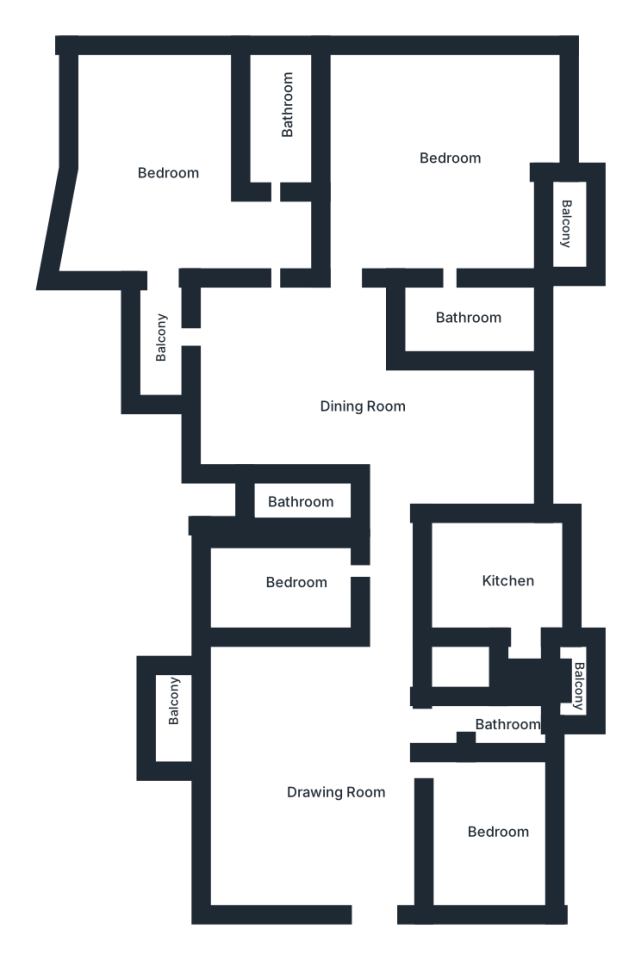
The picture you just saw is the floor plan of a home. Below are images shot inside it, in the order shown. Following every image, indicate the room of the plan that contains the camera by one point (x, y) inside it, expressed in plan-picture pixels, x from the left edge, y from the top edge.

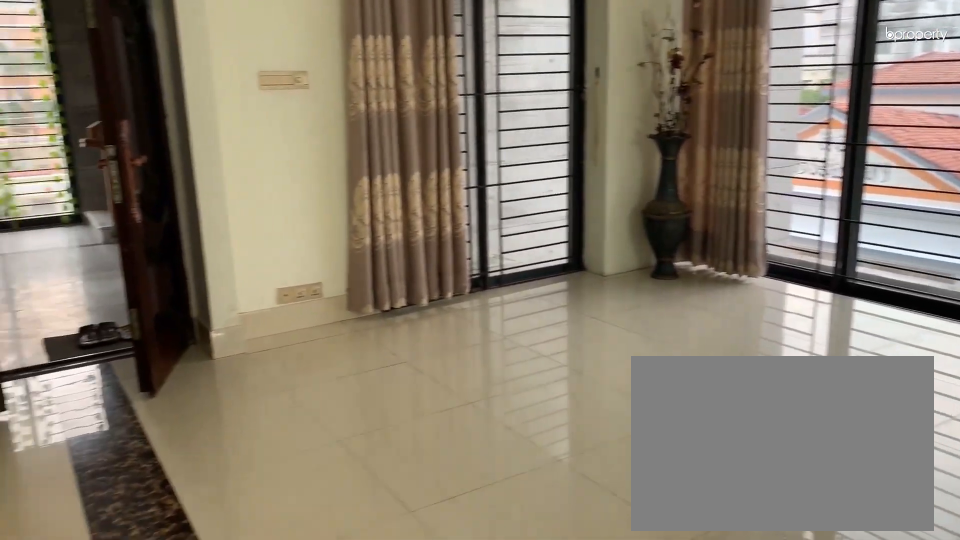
(340, 792)
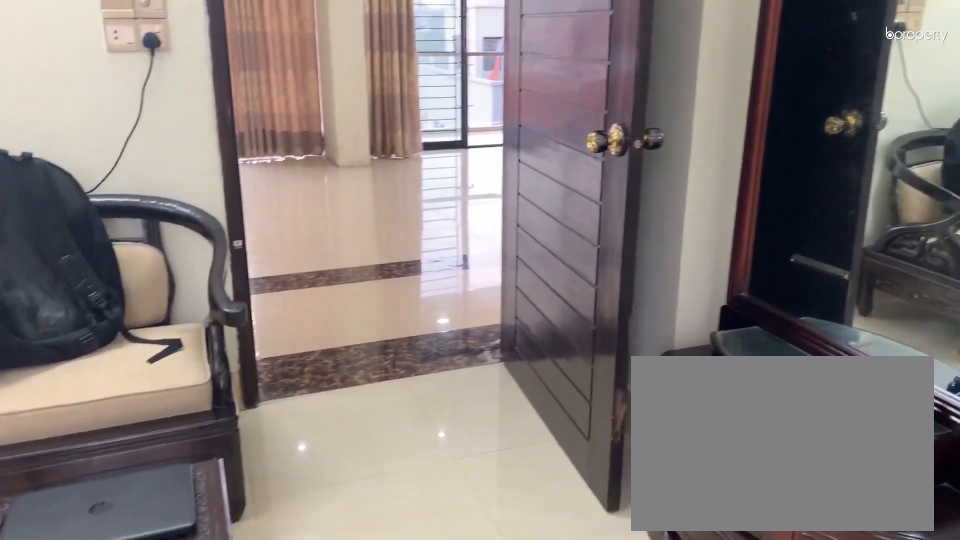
(499, 832)
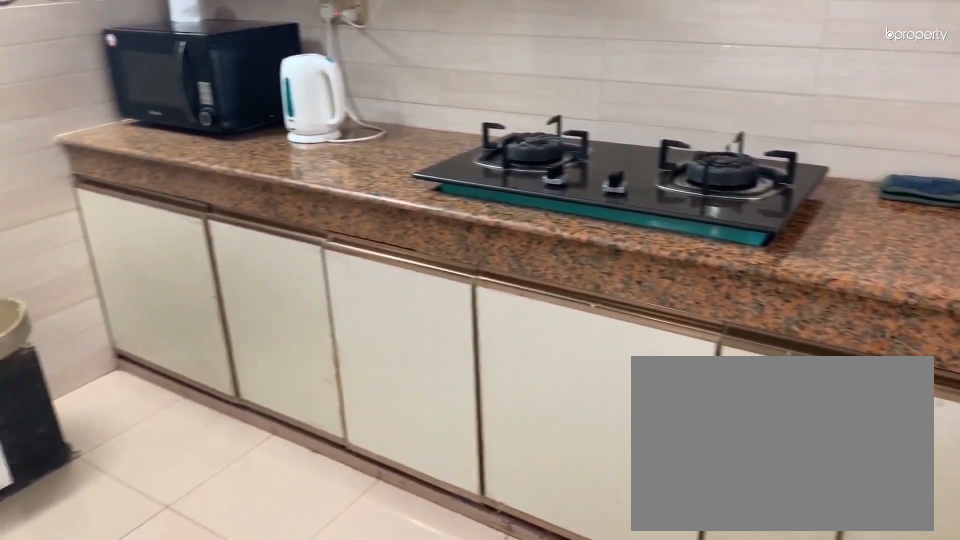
(514, 581)
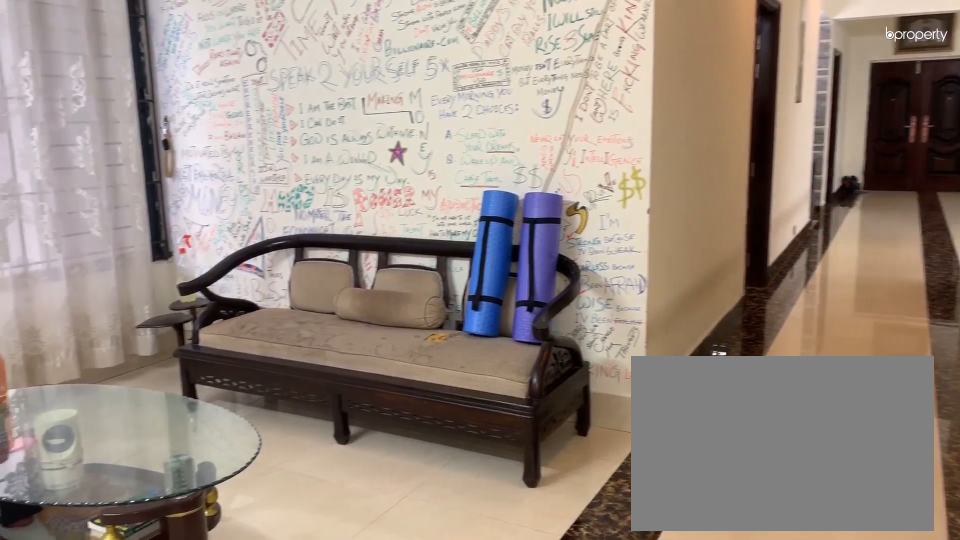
(344, 380)
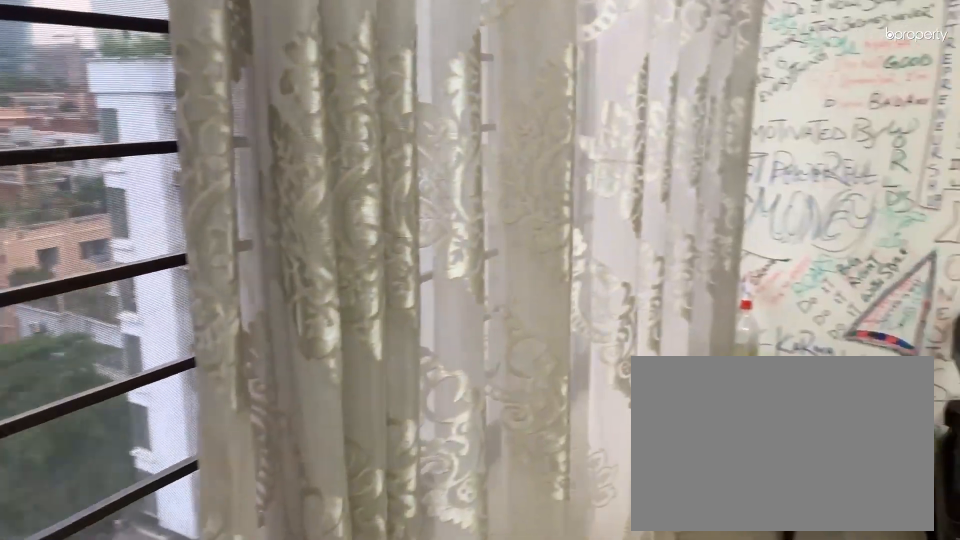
(452, 434)
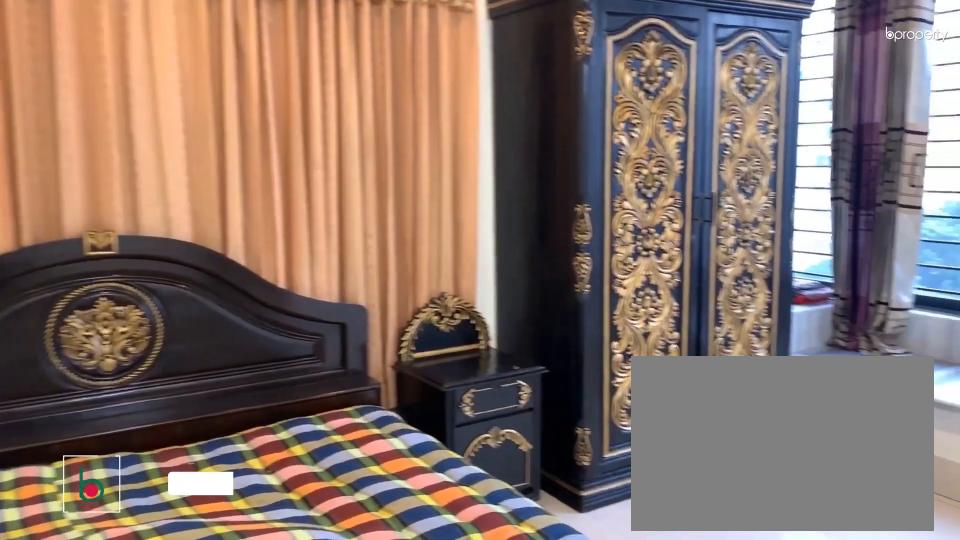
(444, 157)
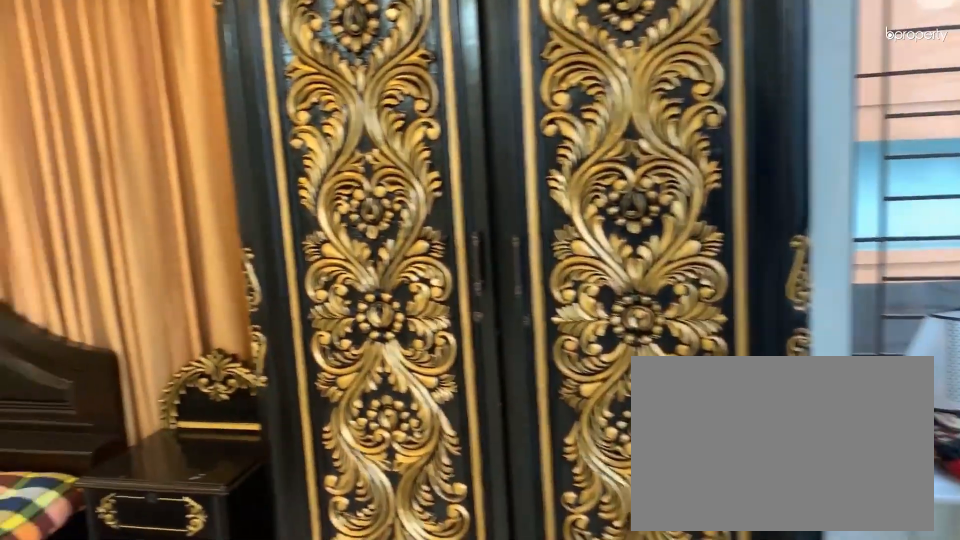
(445, 157)
